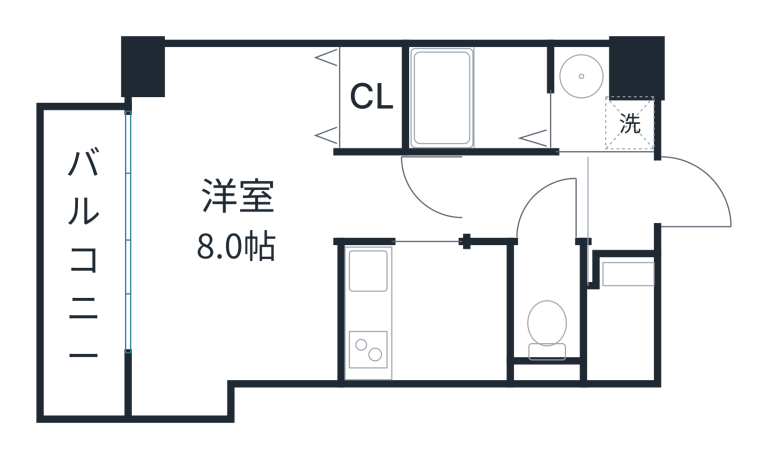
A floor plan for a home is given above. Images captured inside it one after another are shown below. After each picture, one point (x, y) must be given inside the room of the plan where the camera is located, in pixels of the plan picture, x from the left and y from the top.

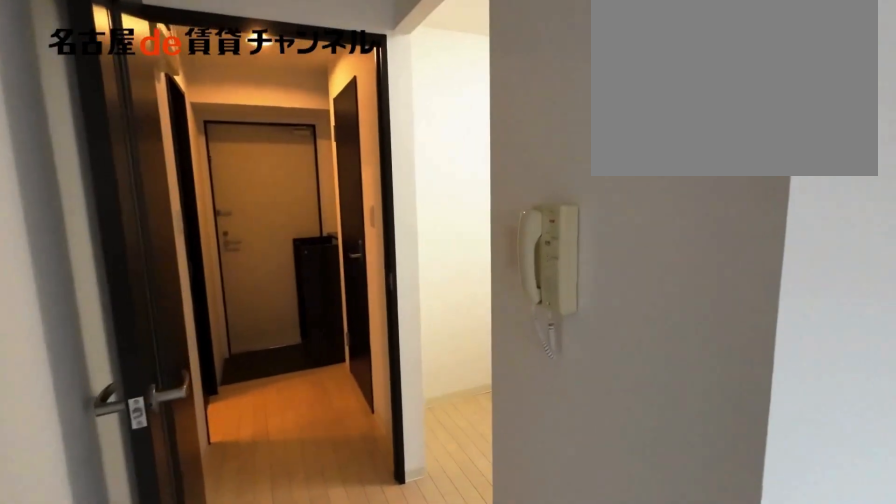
(399, 197)
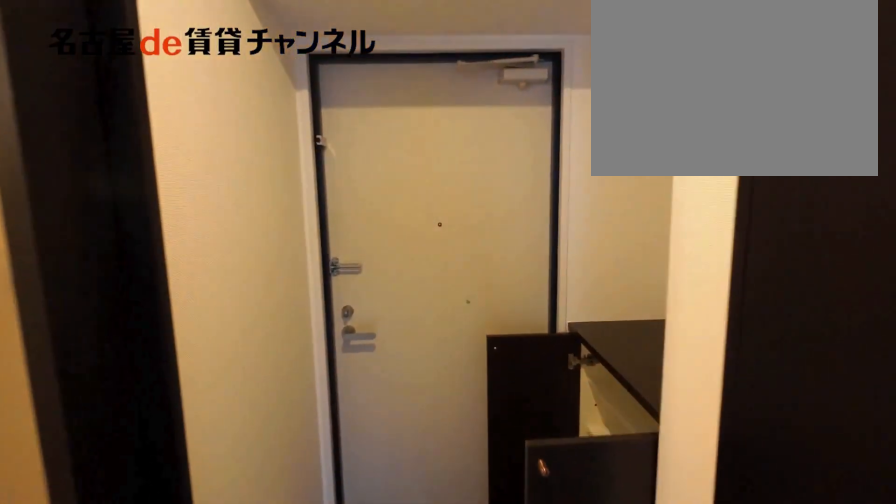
(530, 198)
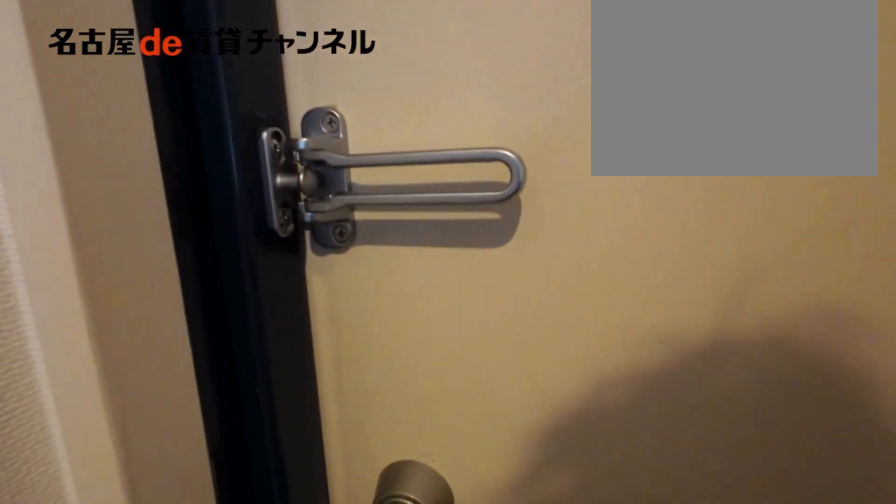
(618, 208)
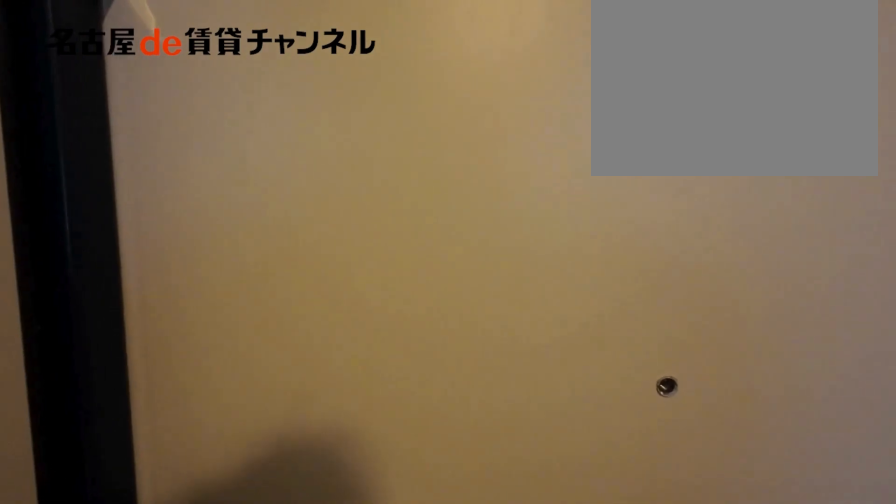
(618, 208)
